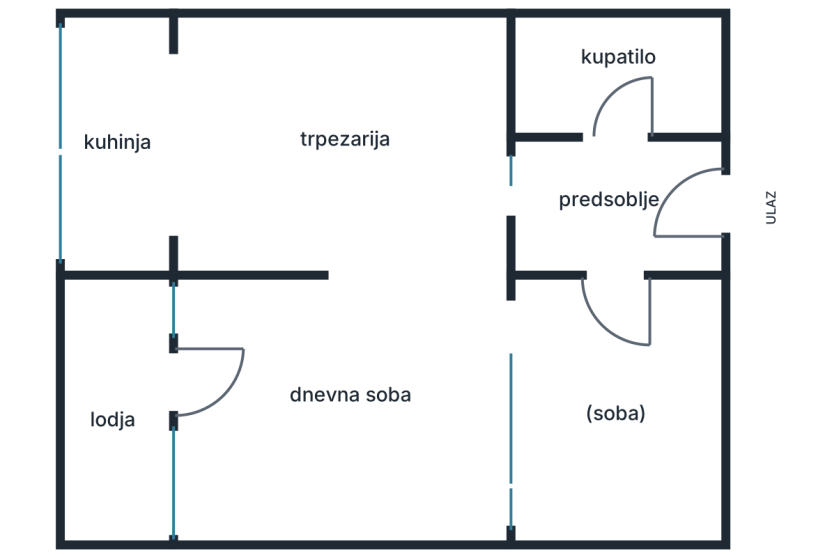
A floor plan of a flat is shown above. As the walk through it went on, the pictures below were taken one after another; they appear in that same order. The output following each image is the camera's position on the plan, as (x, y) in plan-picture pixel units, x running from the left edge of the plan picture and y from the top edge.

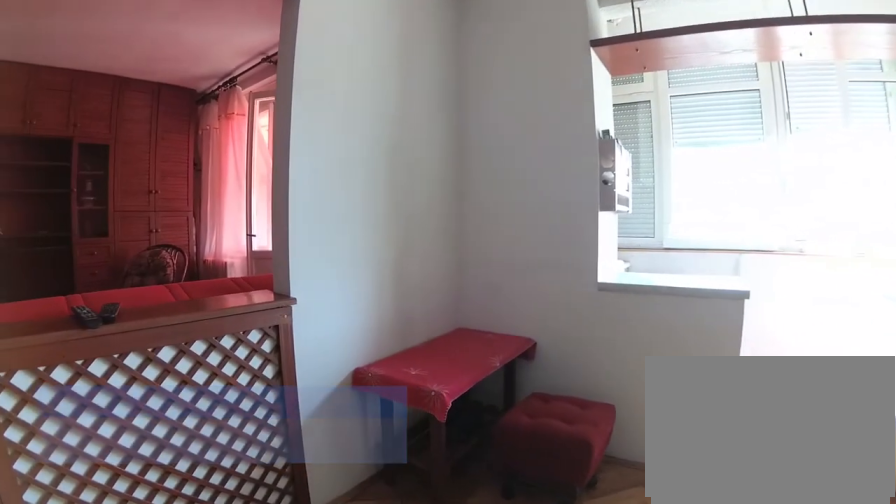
(408, 188)
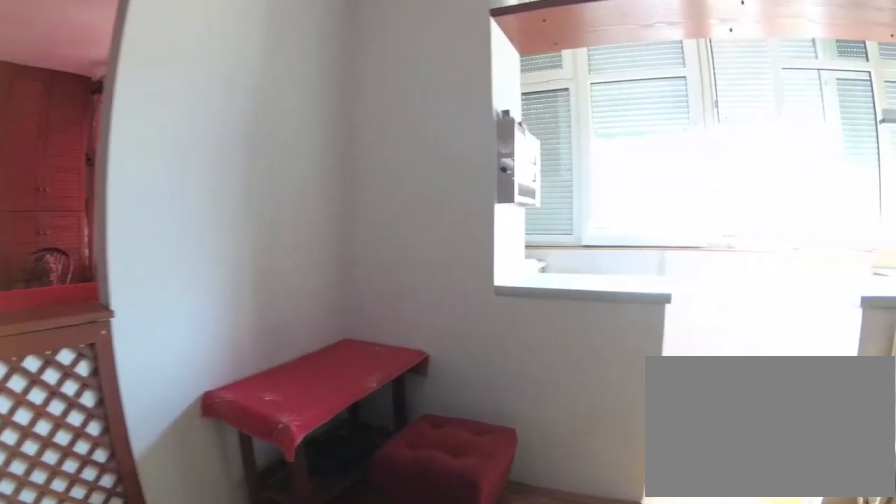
(367, 186)
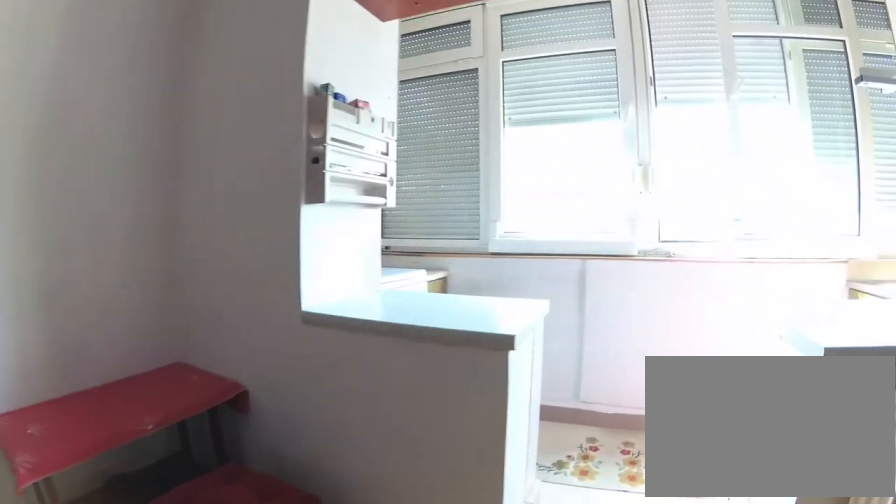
(301, 182)
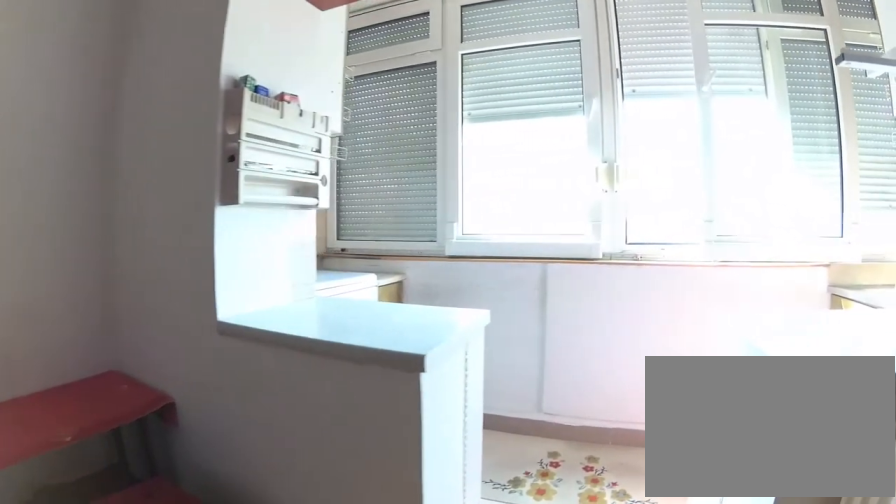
(281, 182)
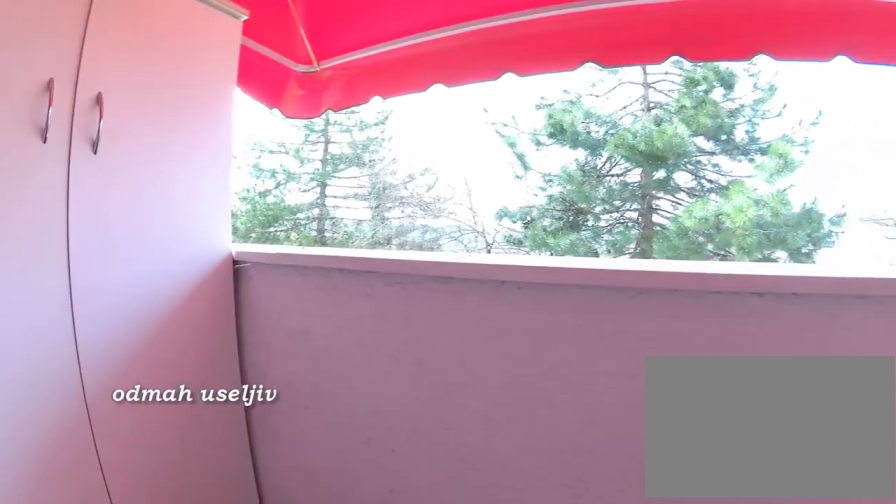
(164, 380)
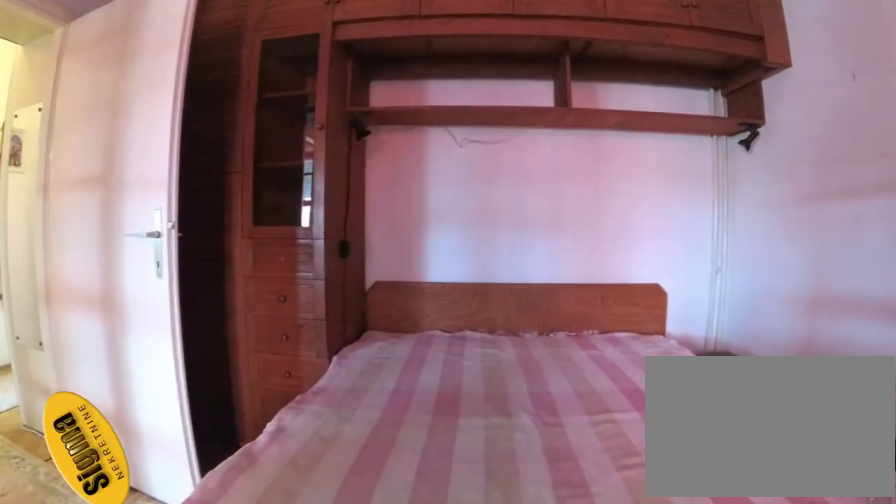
(481, 398)
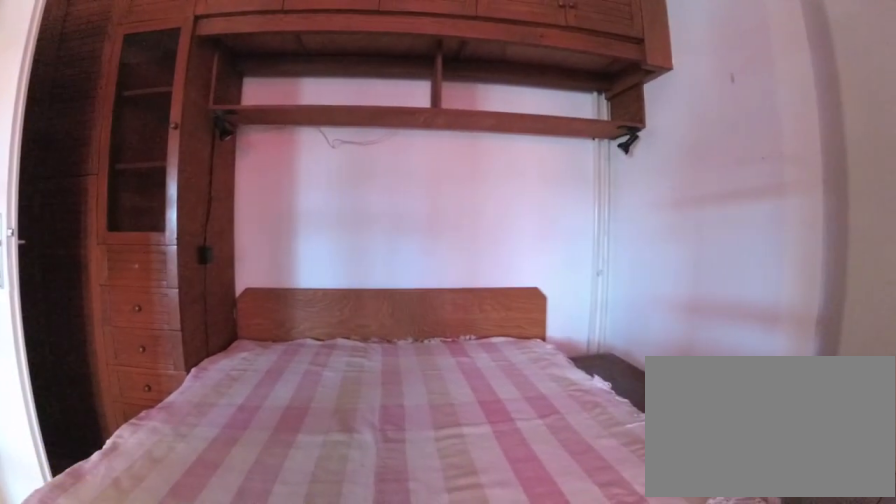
(496, 398)
